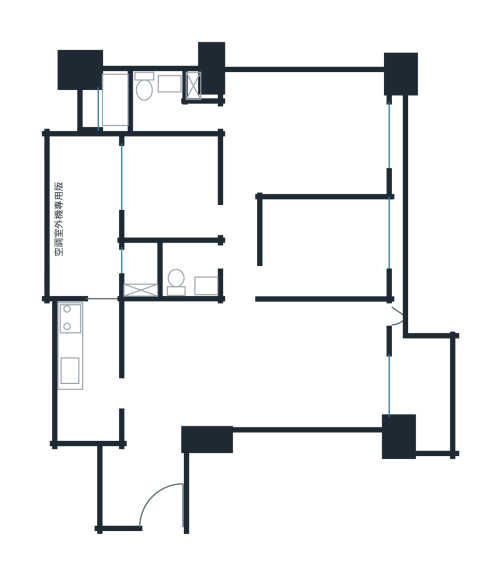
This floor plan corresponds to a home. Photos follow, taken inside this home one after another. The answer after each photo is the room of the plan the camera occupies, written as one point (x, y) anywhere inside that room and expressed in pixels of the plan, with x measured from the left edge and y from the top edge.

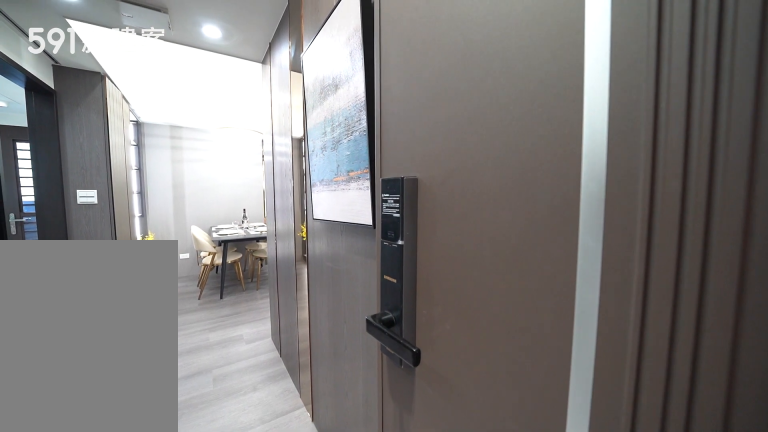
(144, 488)
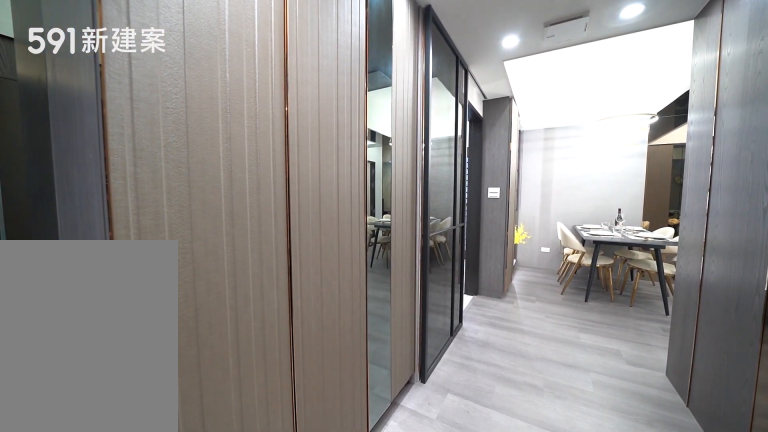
(144, 488)
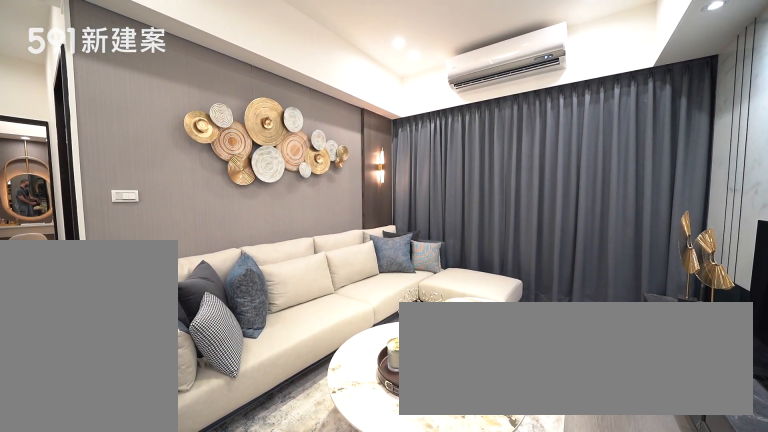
(328, 363)
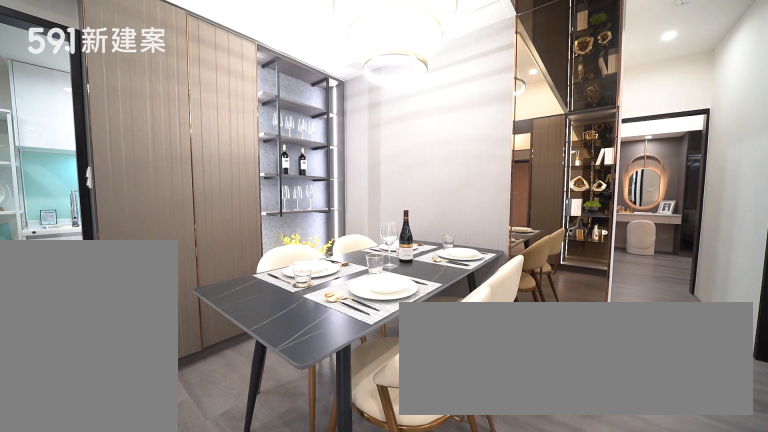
(186, 347)
